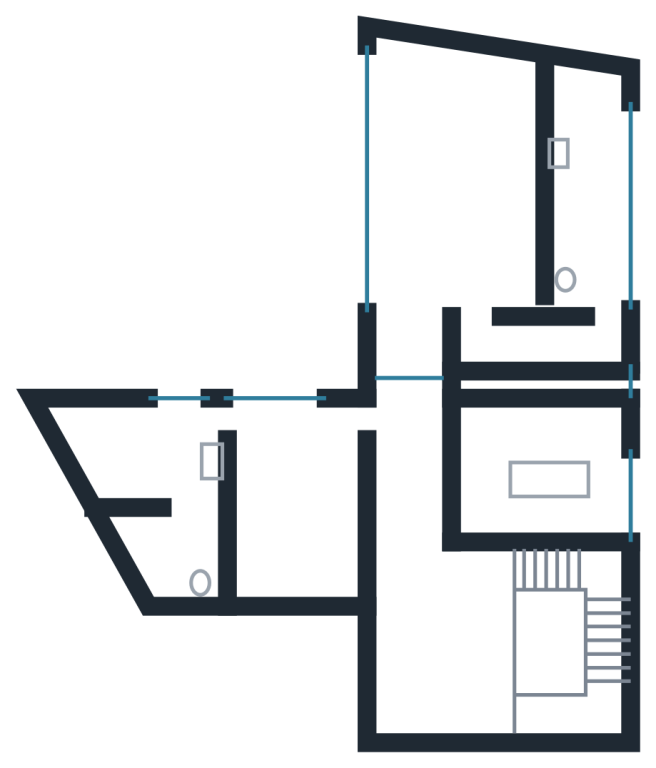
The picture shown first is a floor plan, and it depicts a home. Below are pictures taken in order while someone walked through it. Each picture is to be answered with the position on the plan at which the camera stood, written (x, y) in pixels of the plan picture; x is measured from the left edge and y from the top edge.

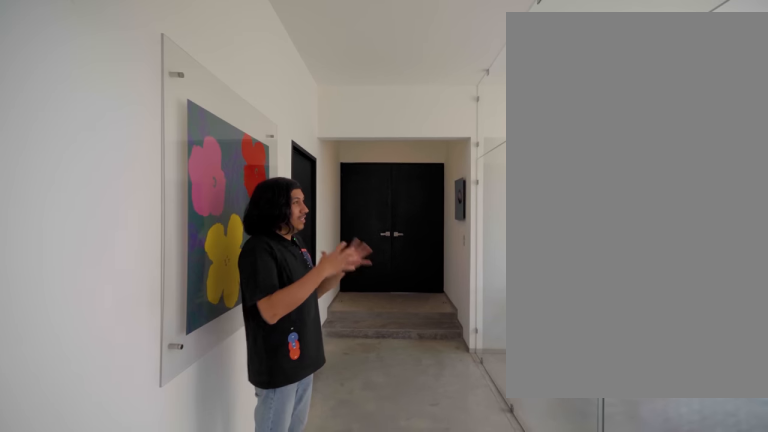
(411, 517)
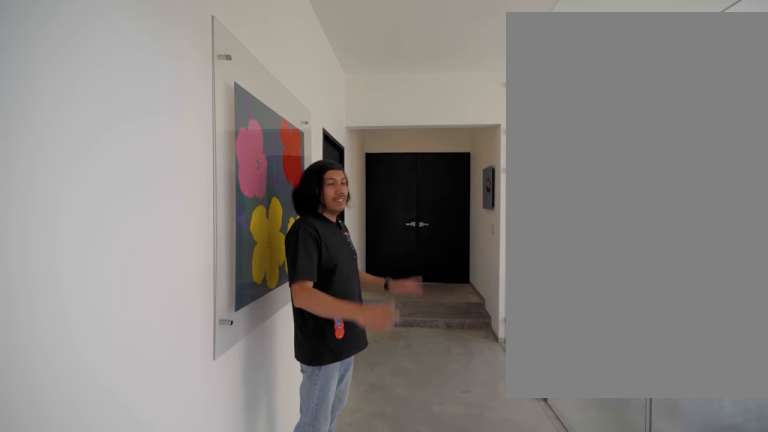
(411, 518)
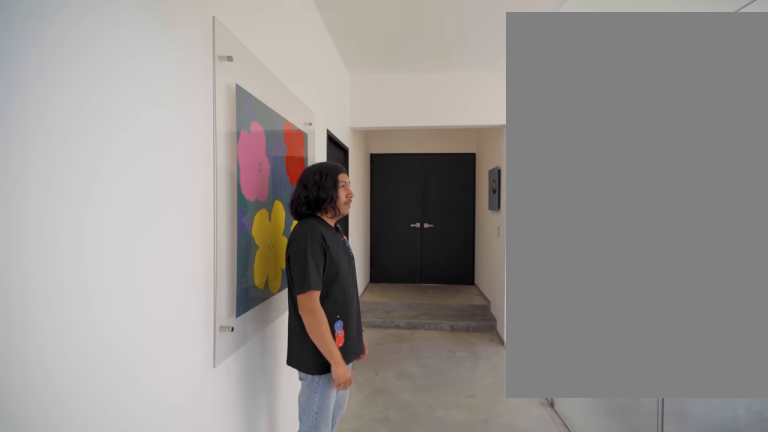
(411, 518)
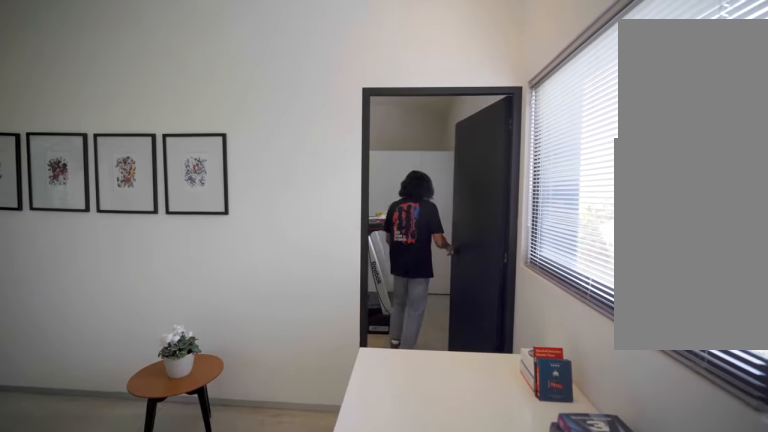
(303, 468)
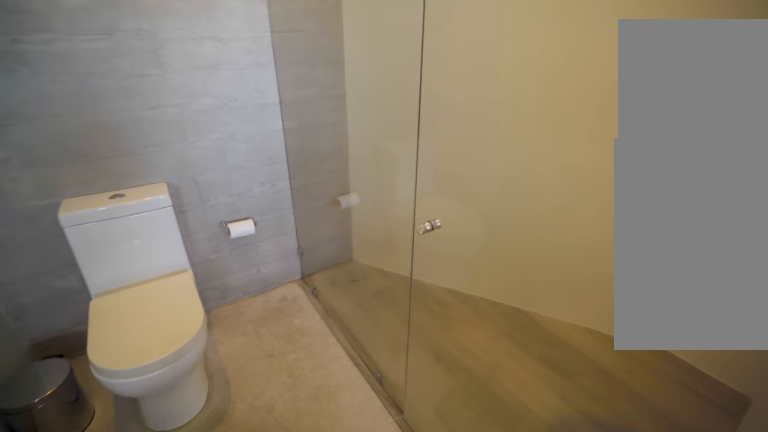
(161, 465)
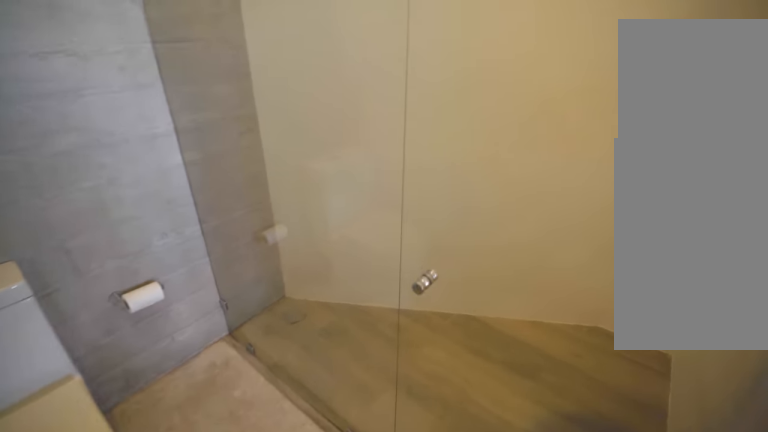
(184, 492)
